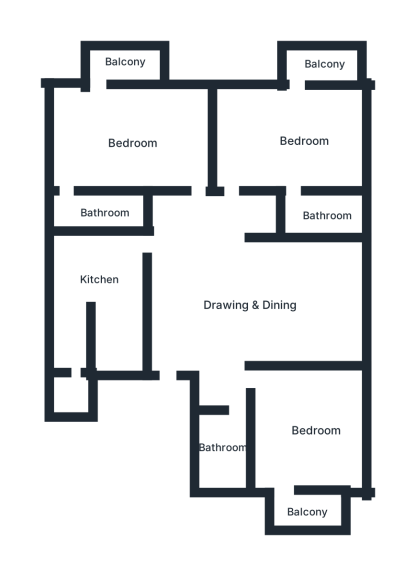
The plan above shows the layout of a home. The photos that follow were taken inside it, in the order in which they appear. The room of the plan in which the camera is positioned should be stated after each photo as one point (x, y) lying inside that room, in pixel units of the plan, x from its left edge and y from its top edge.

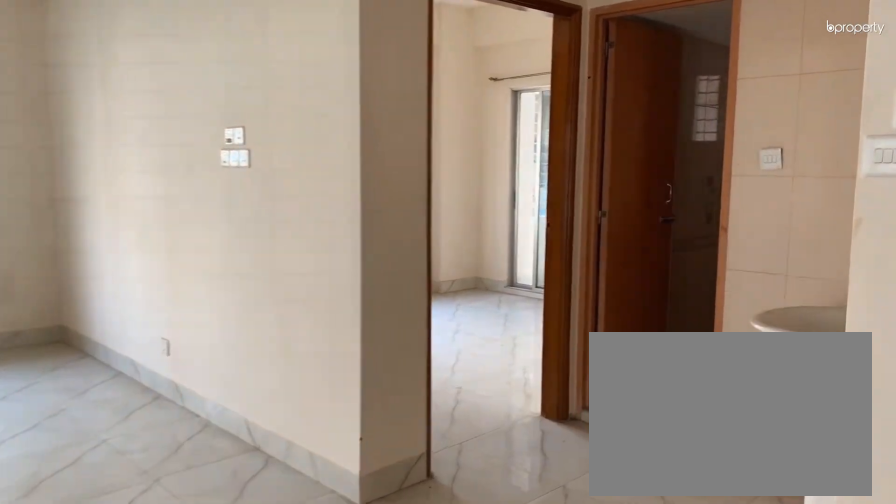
(252, 299)
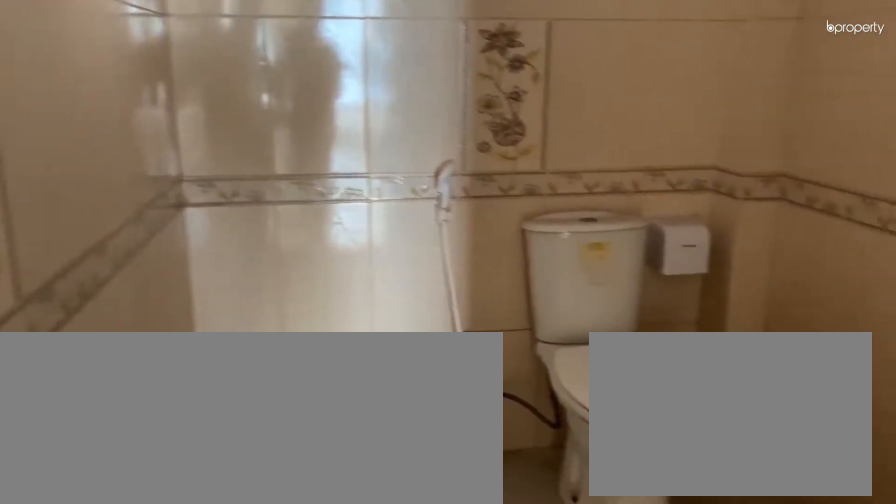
(229, 451)
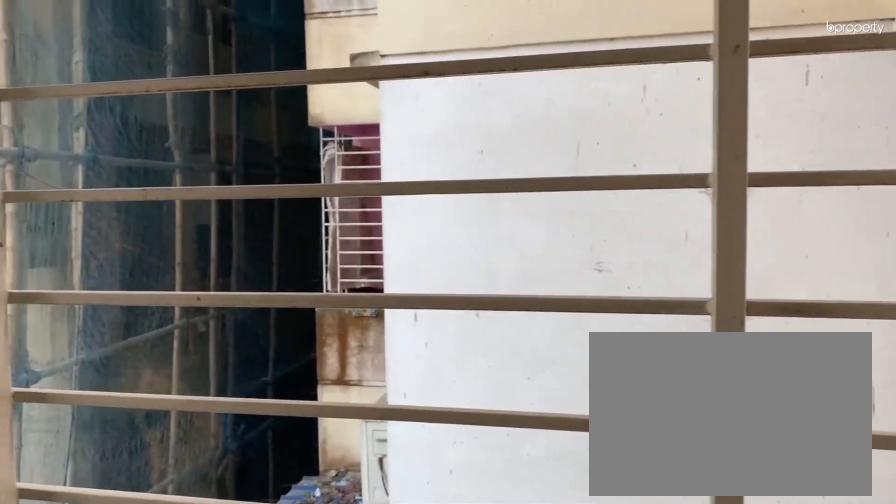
(315, 512)
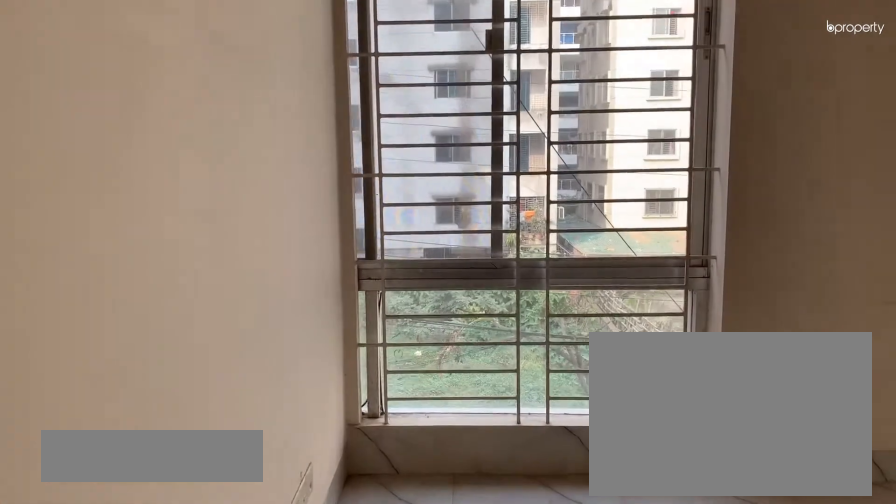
(282, 147)
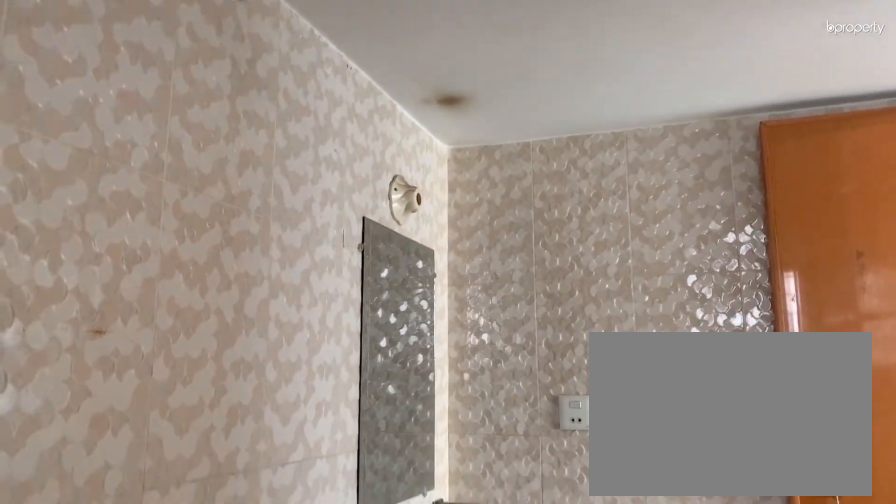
(325, 215)
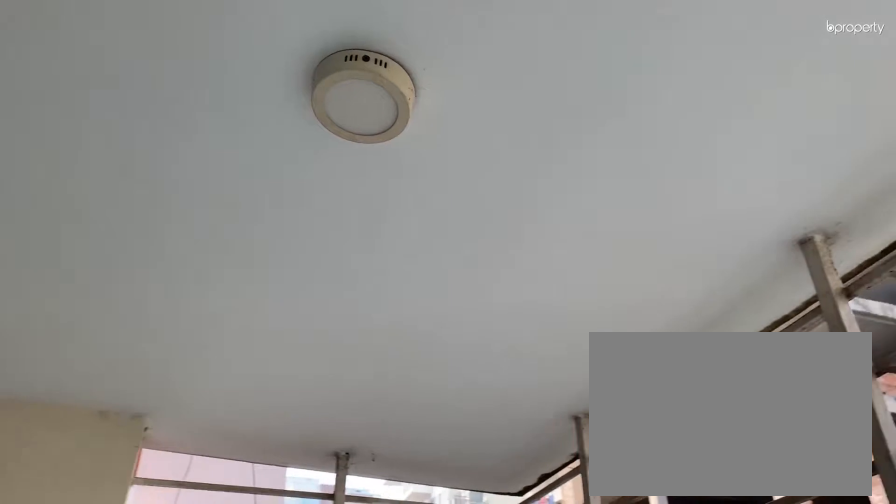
(319, 68)
